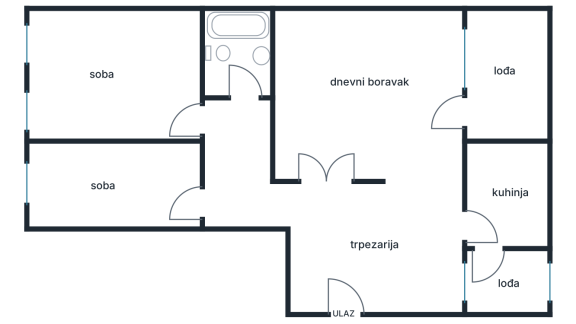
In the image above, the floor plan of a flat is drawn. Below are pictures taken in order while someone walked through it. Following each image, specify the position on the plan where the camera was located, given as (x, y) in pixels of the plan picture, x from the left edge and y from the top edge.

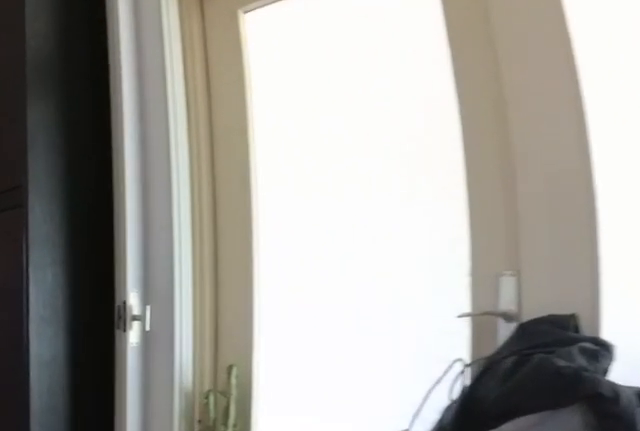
(330, 231)
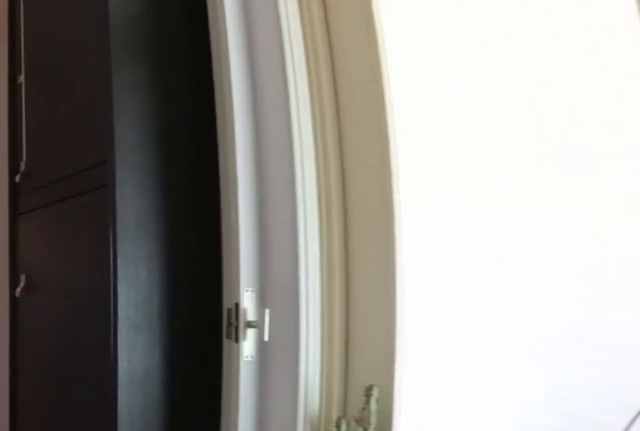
(320, 210)
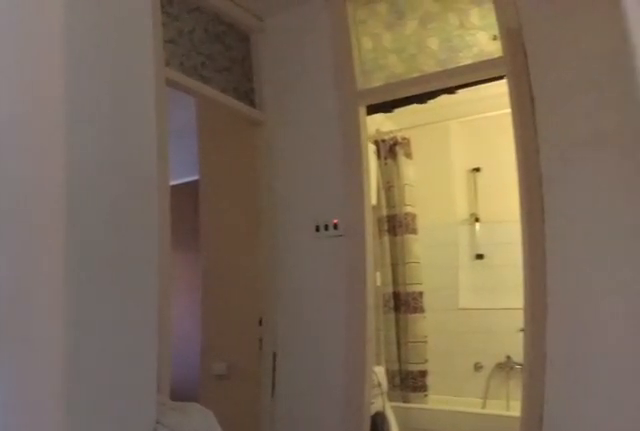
(268, 212)
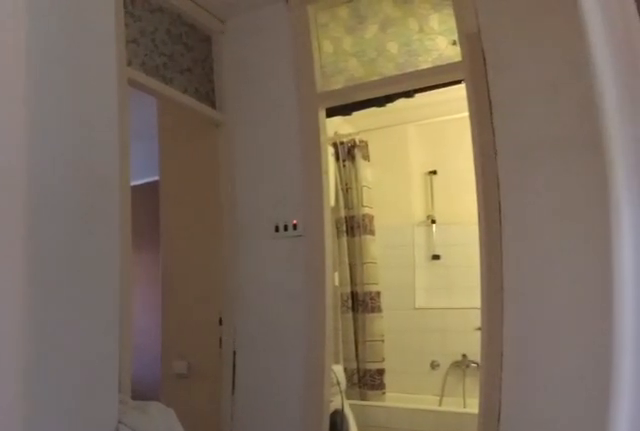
(266, 213)
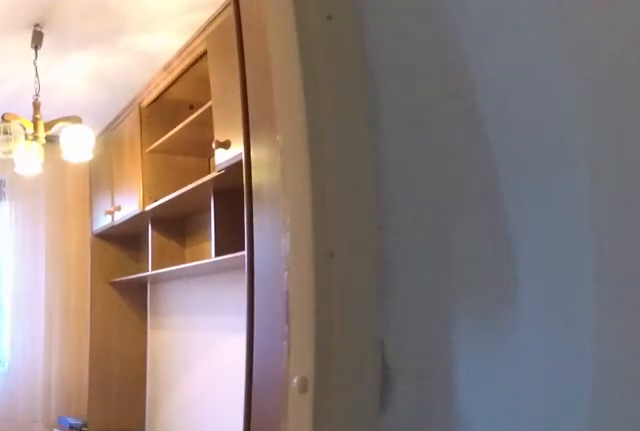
(226, 206)
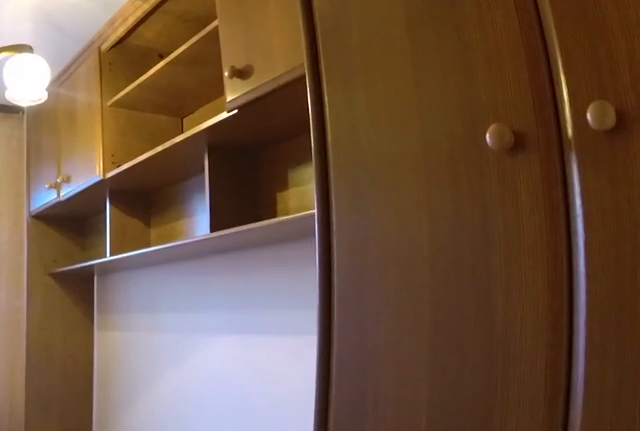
(206, 207)
